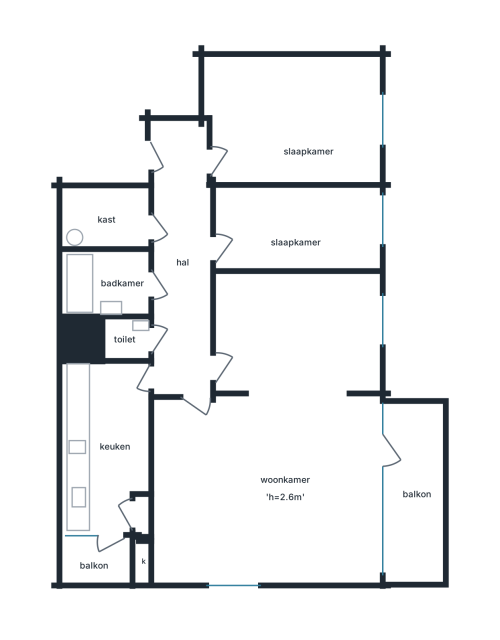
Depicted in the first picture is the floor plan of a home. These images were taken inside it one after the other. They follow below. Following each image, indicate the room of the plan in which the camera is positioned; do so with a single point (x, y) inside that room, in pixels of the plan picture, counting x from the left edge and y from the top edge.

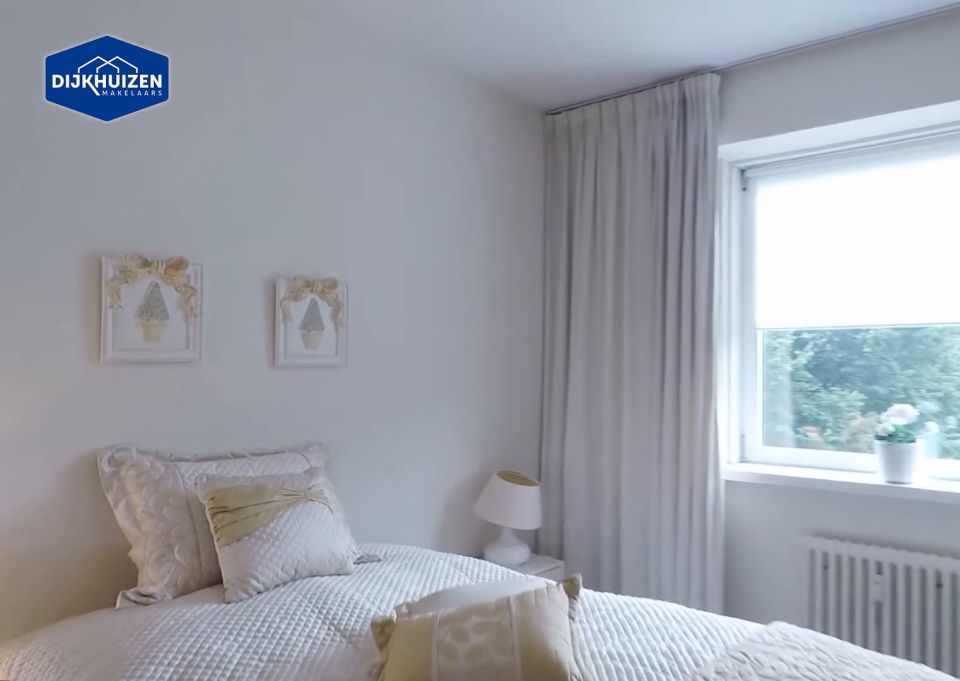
(293, 118)
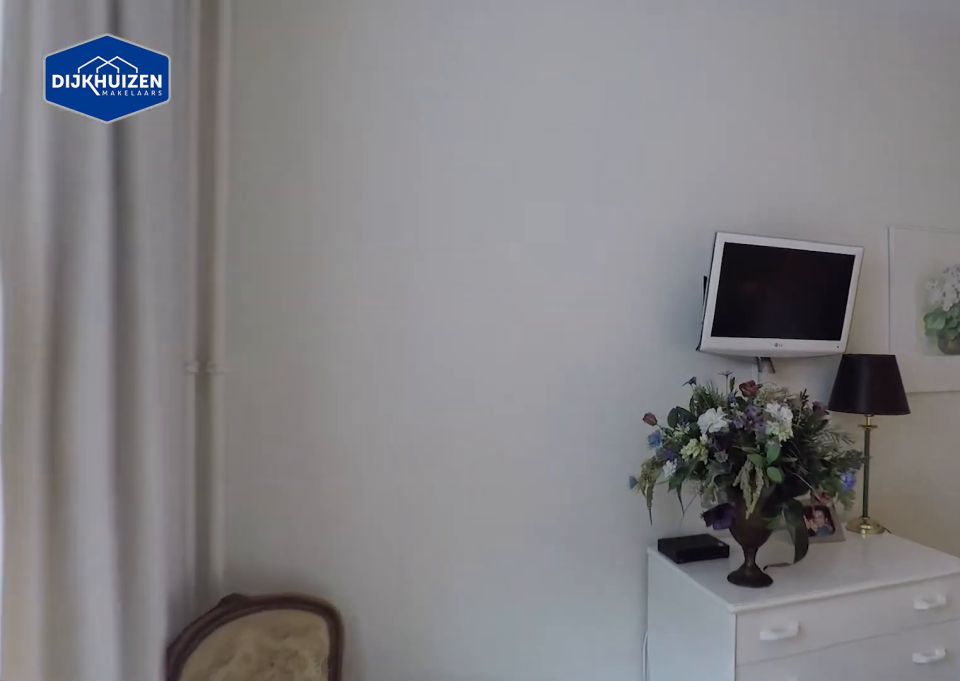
(293, 118)
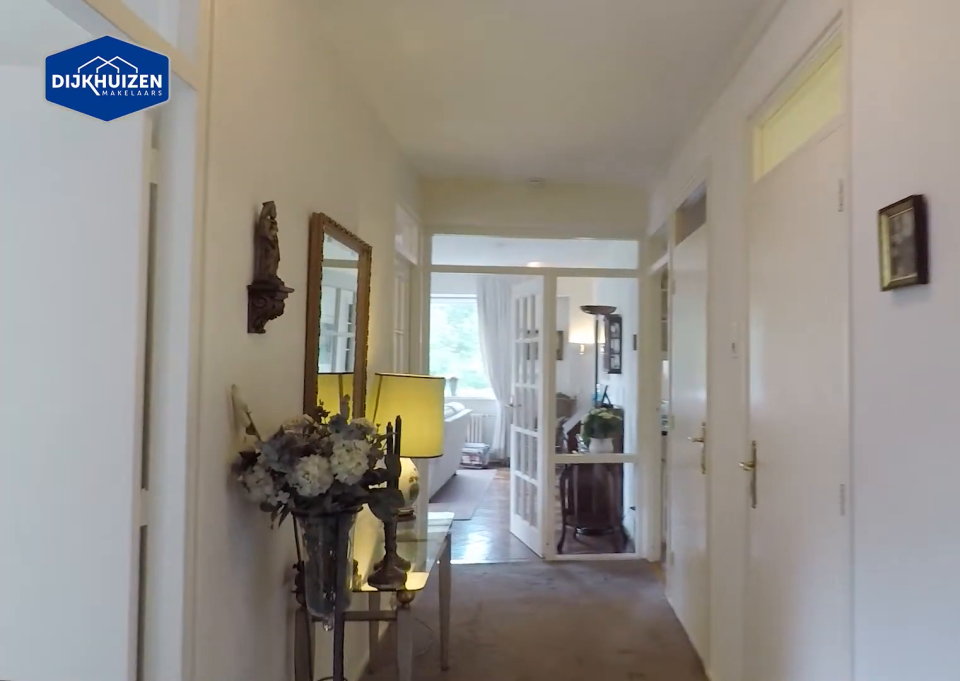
(182, 262)
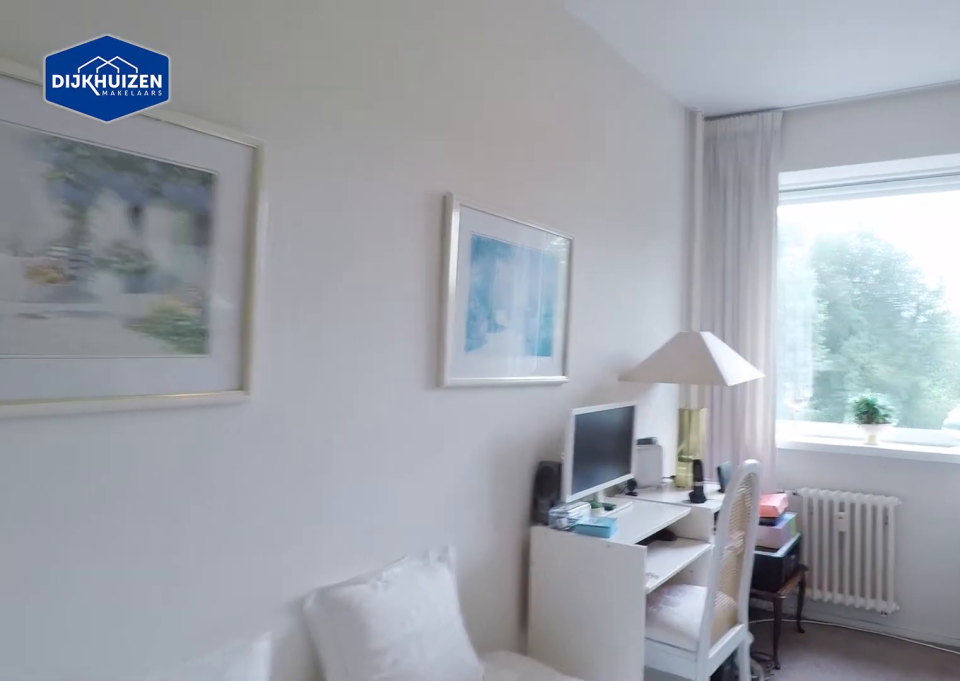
(297, 231)
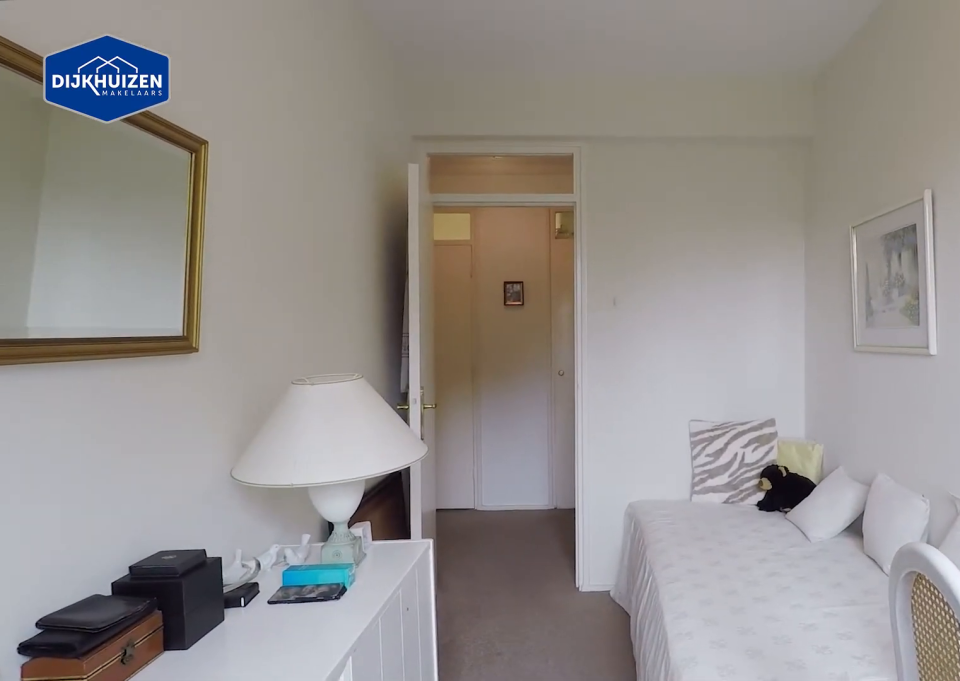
(297, 231)
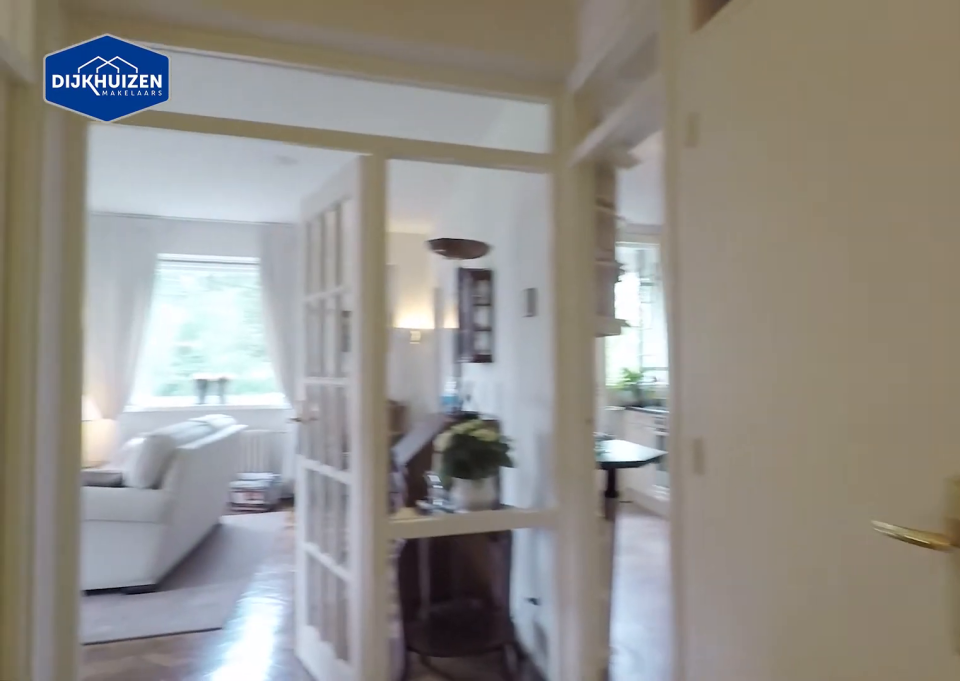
(182, 262)
